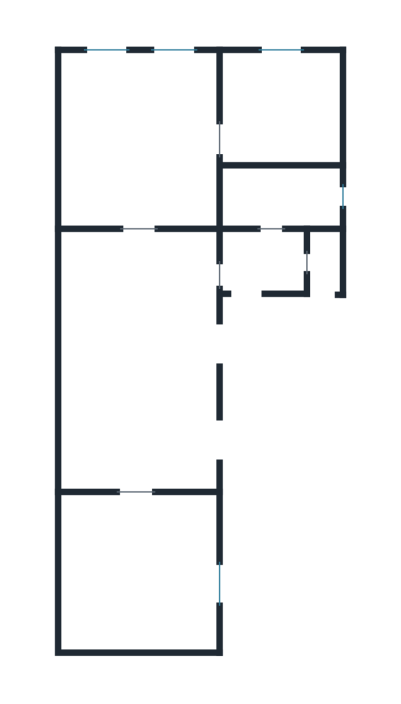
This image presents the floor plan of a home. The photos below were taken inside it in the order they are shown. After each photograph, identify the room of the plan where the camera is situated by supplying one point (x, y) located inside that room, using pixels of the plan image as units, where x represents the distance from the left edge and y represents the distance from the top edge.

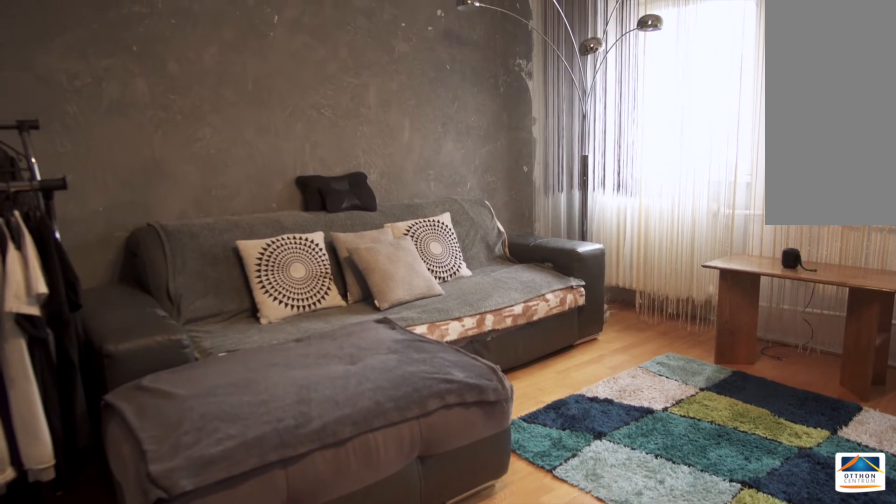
(130, 129)
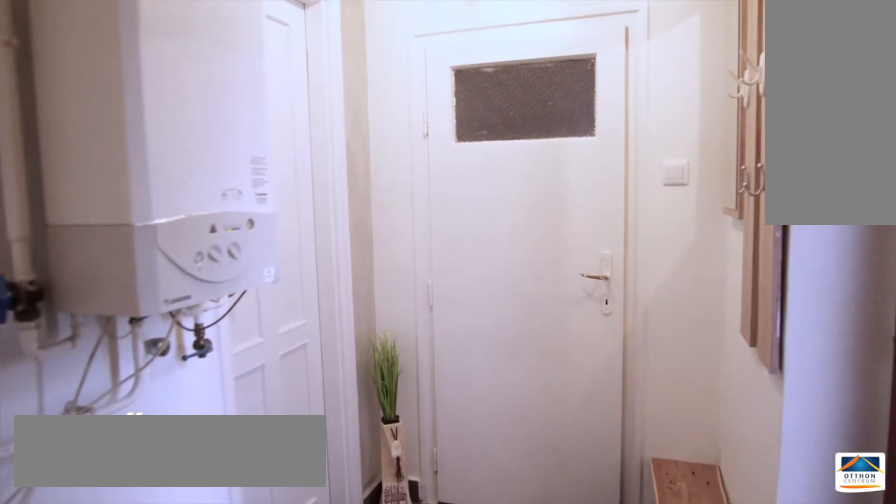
(258, 261)
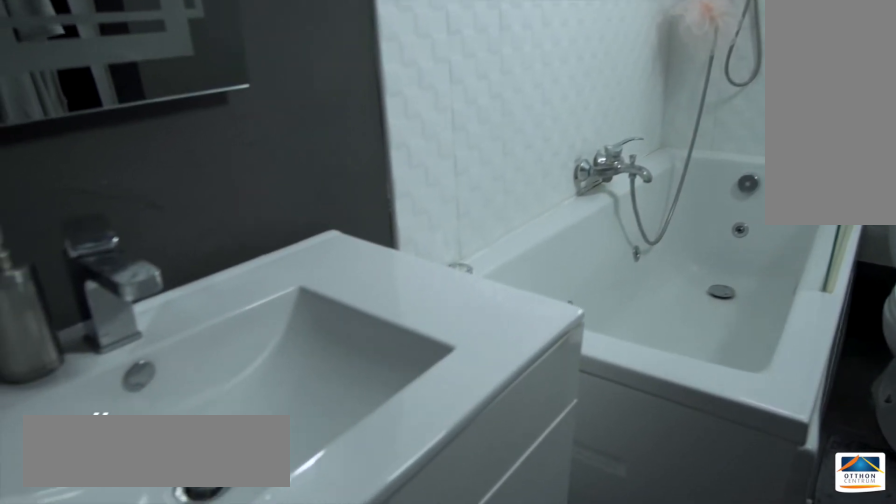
(285, 197)
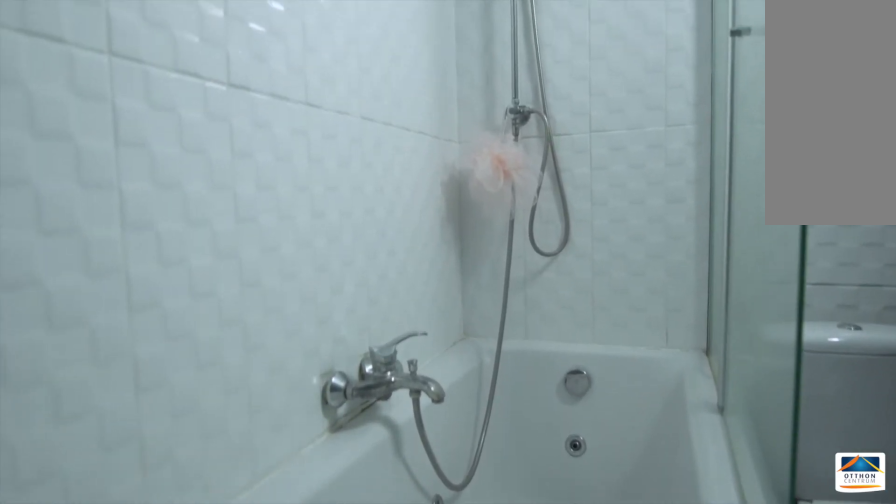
(285, 197)
